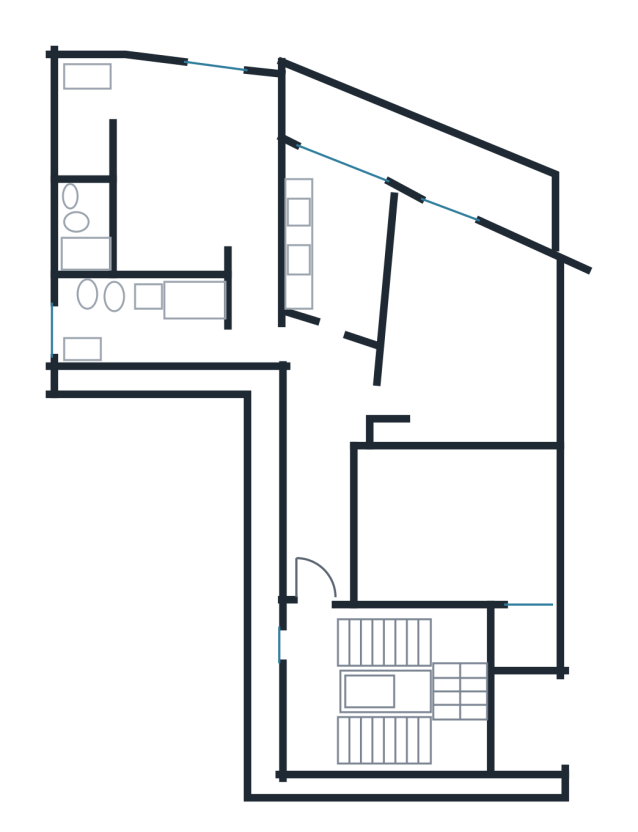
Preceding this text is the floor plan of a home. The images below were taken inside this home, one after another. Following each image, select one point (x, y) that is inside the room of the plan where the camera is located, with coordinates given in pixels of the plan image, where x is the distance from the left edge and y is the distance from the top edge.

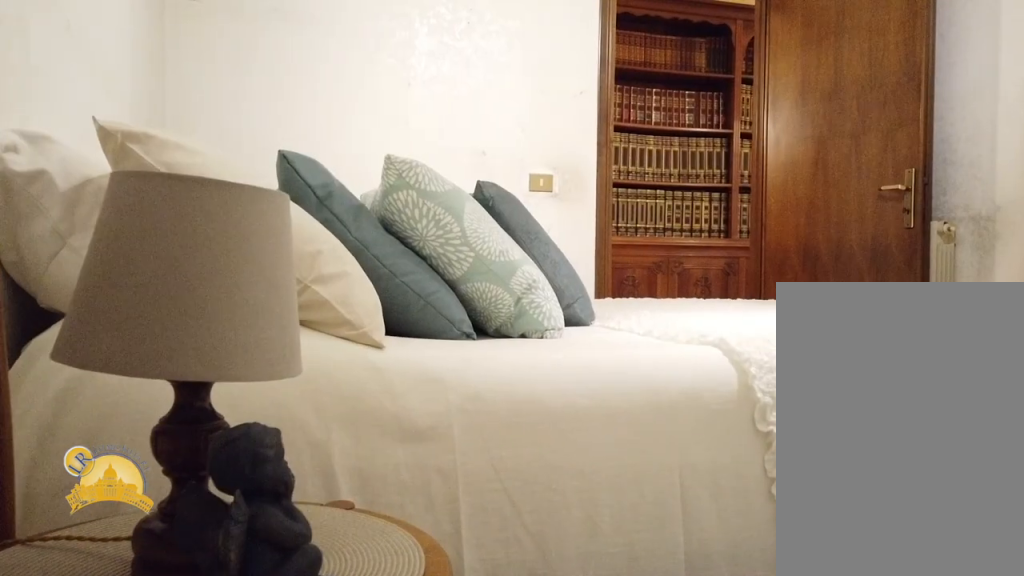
(452, 526)
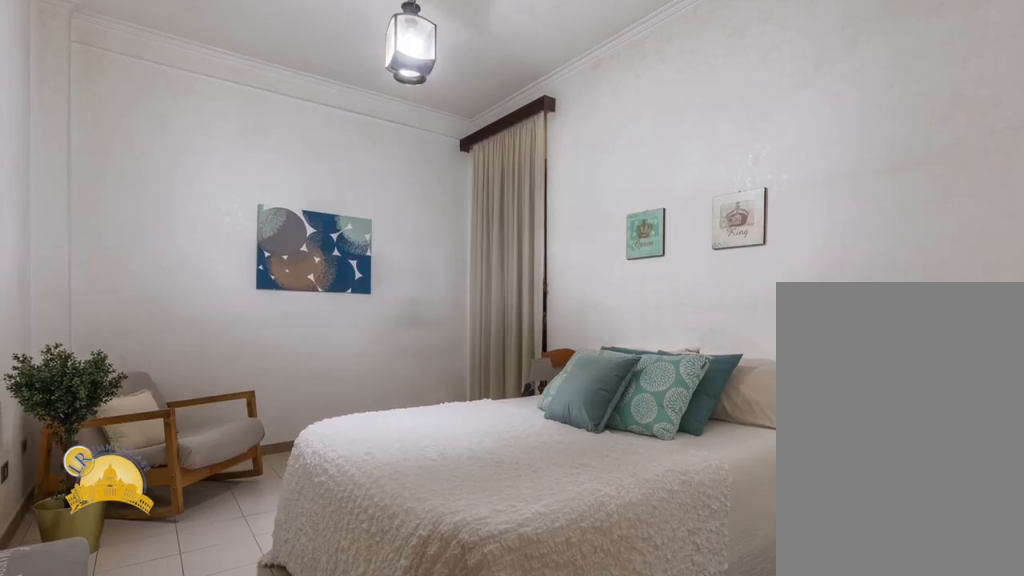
(452, 526)
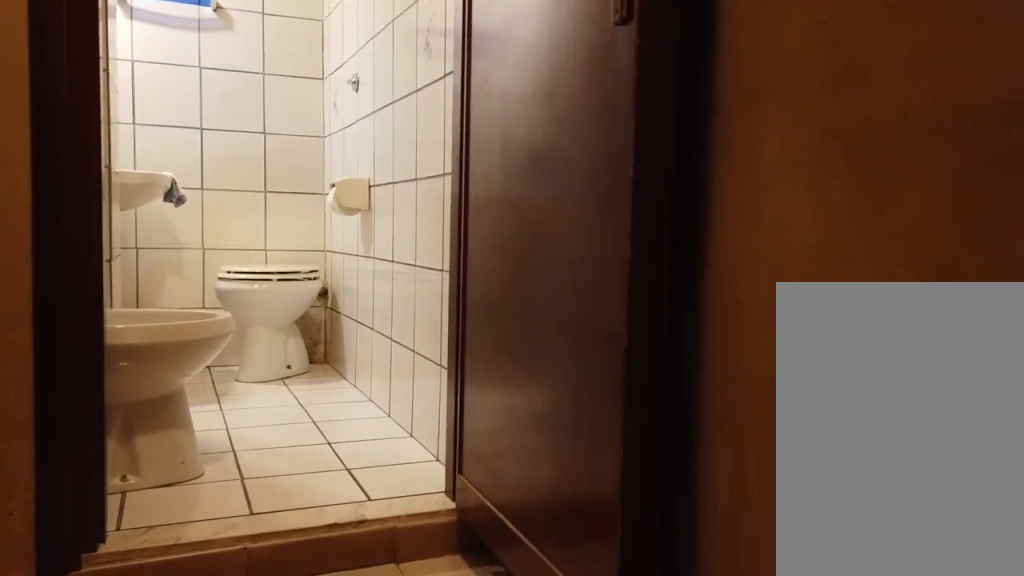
(91, 218)
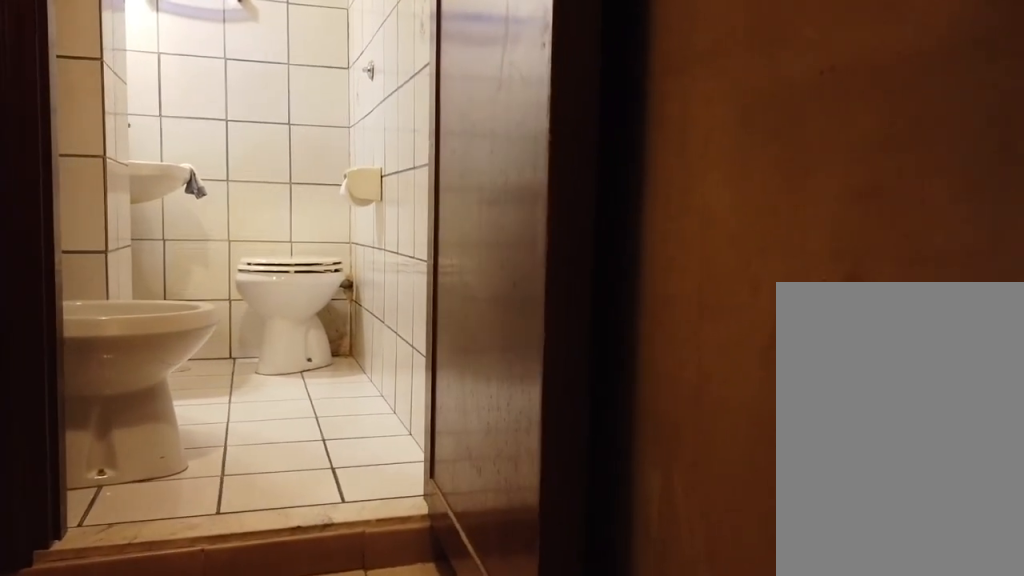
(91, 218)
